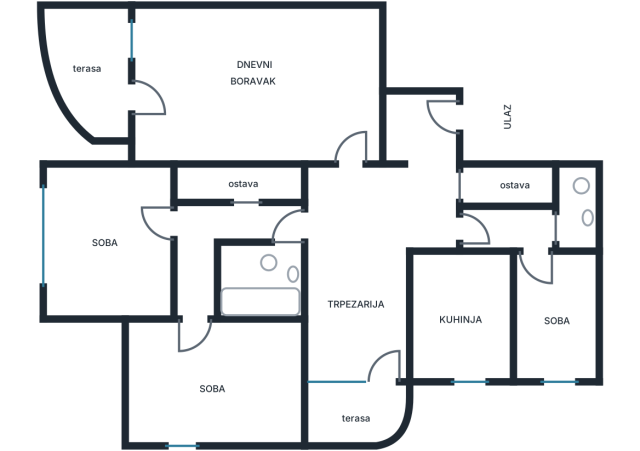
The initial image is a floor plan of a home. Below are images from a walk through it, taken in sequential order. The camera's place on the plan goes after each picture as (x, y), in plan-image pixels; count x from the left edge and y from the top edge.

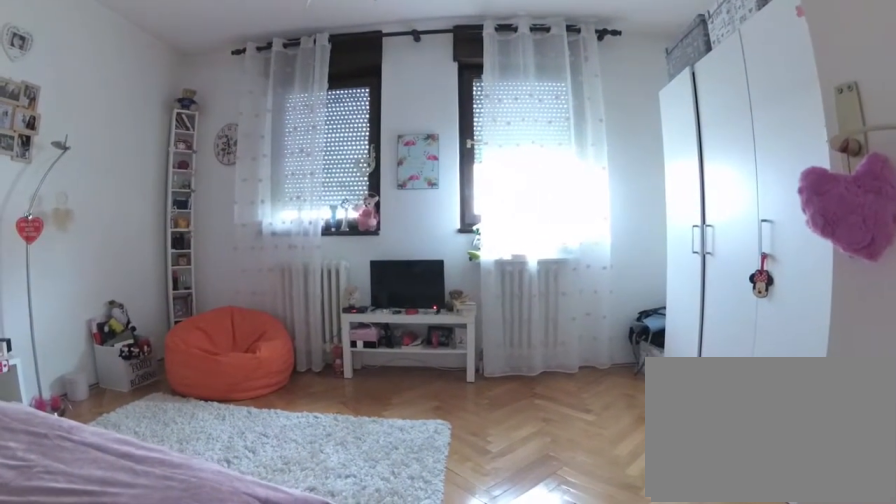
(172, 222)
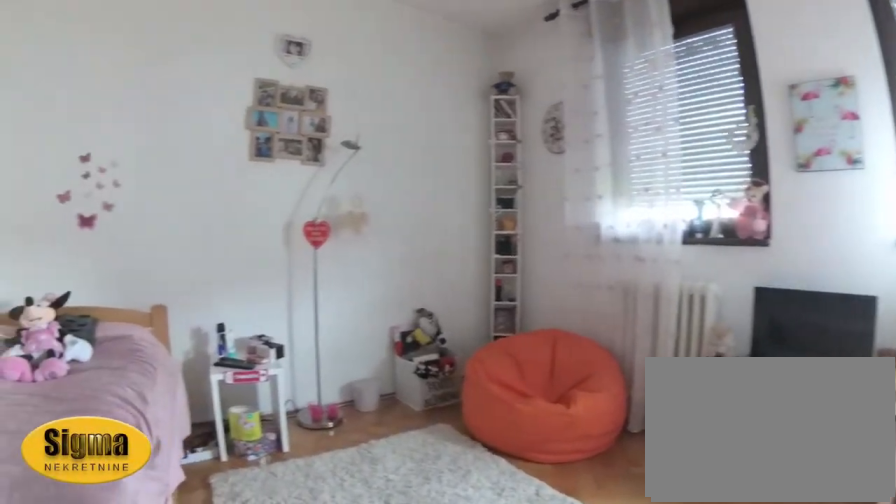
(130, 219)
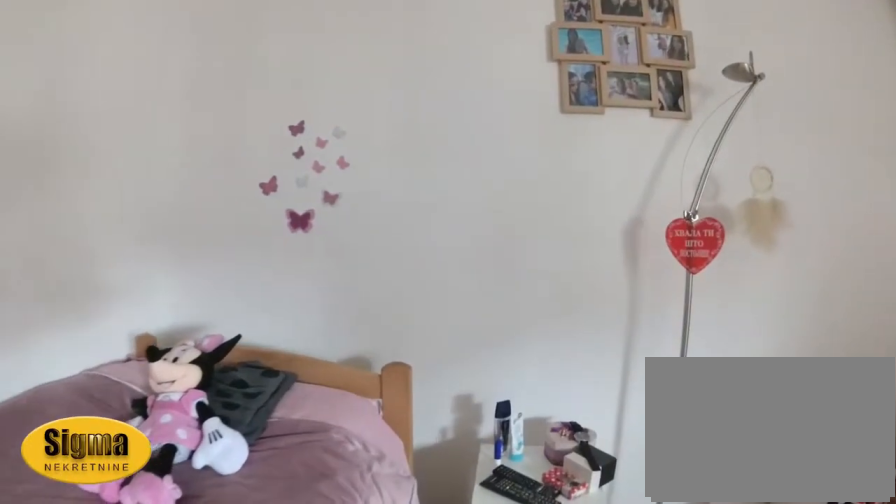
(118, 250)
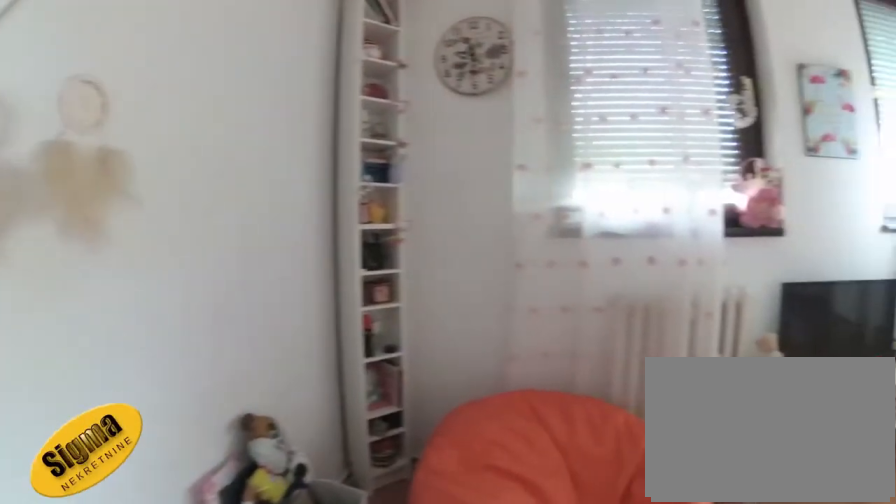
(134, 273)
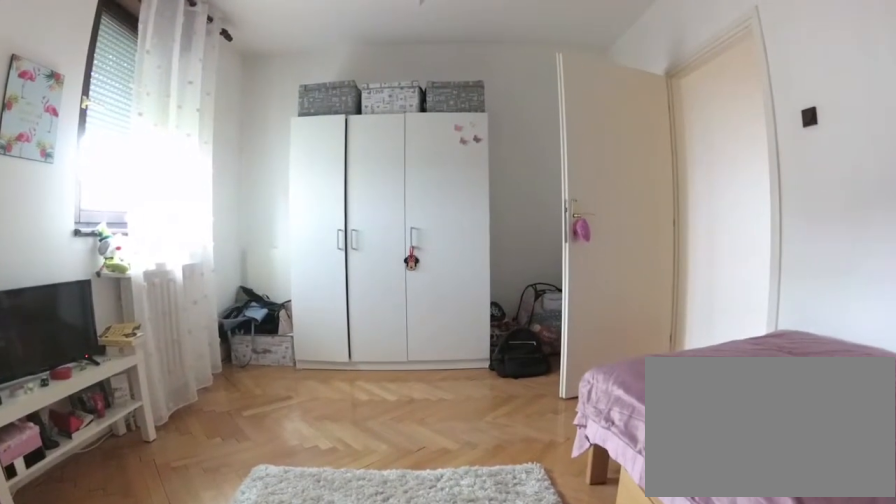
(120, 306)
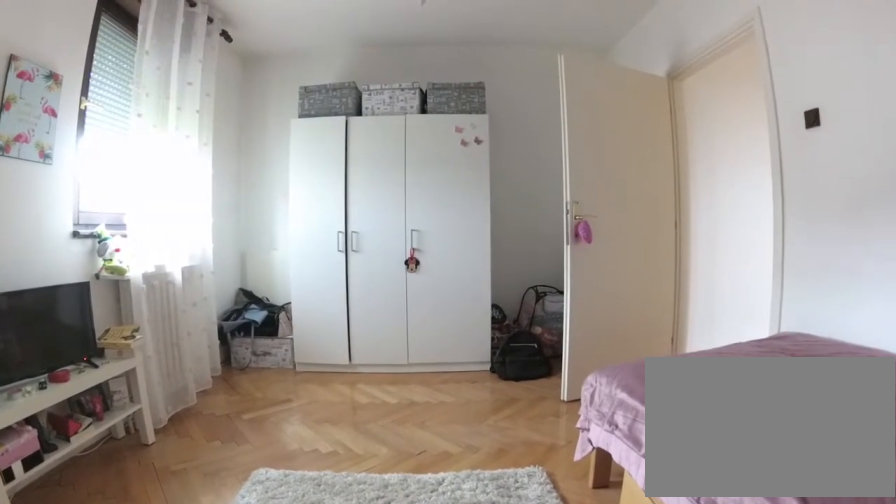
(120, 306)
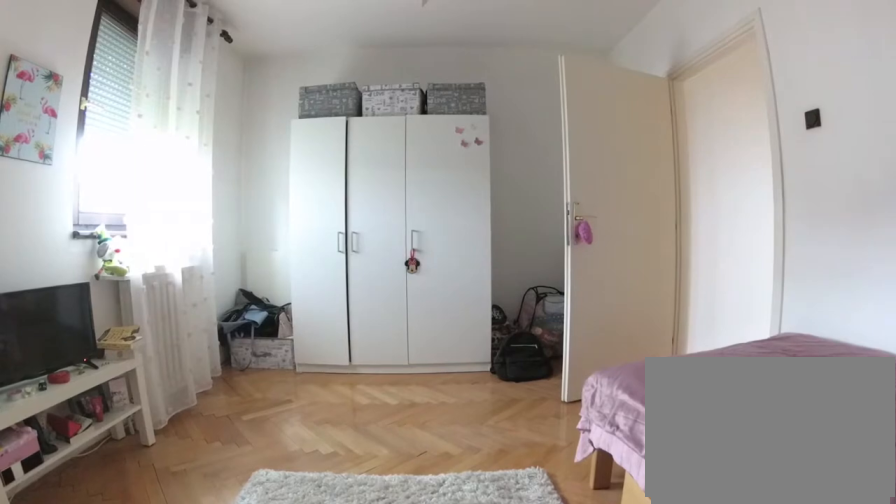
(120, 306)
